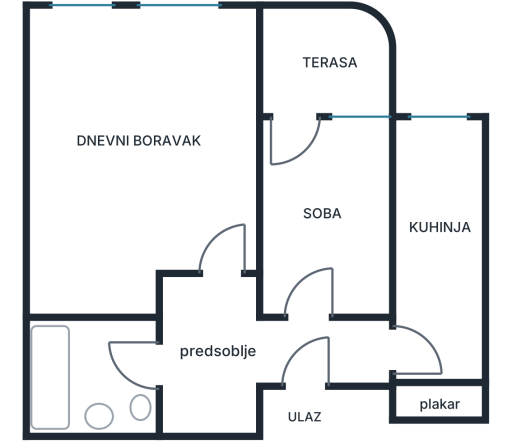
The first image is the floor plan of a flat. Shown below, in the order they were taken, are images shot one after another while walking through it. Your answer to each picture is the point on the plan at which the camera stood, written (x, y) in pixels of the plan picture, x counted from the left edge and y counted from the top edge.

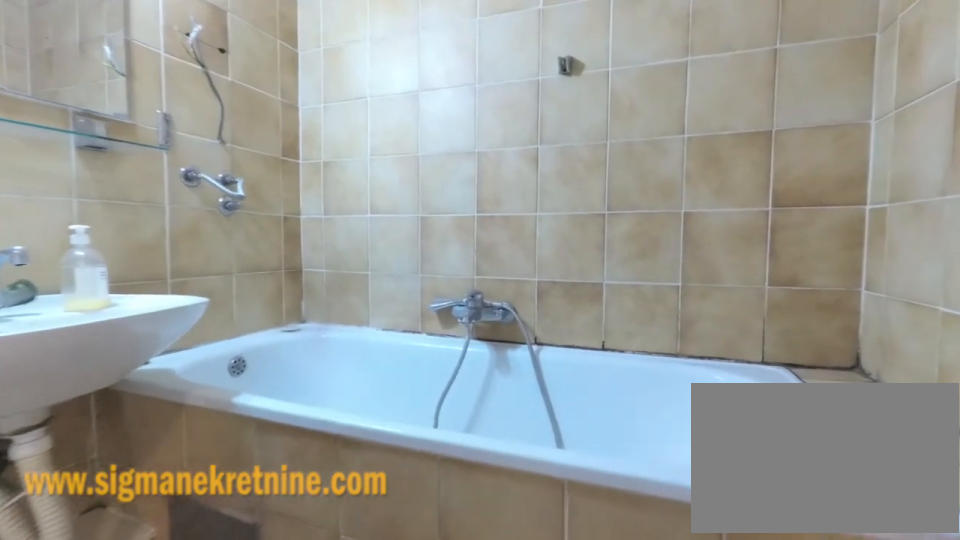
(112, 351)
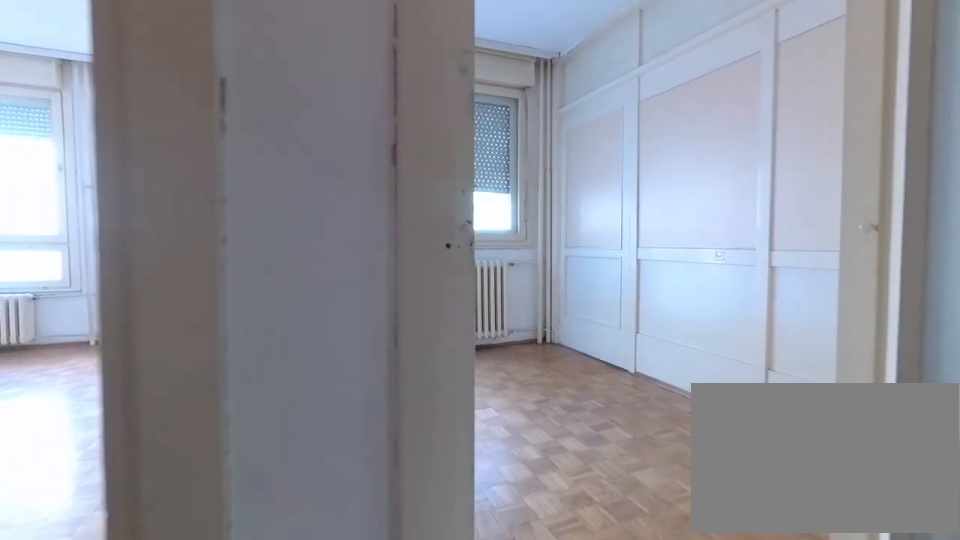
(285, 340)
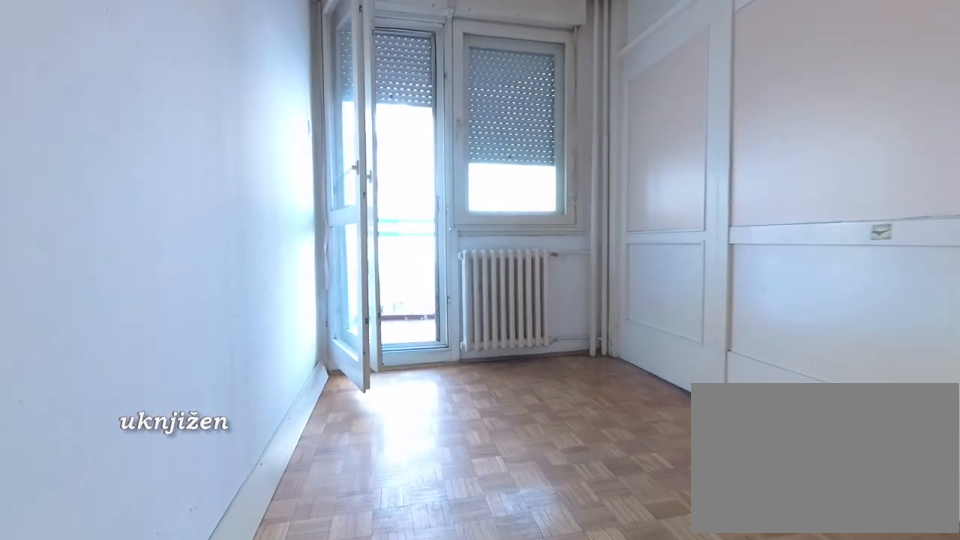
(303, 316)
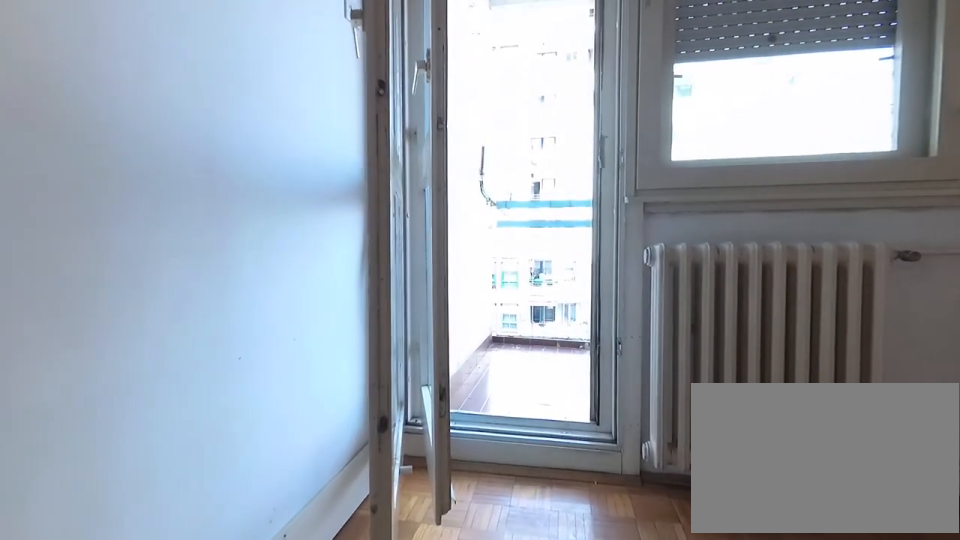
(304, 231)
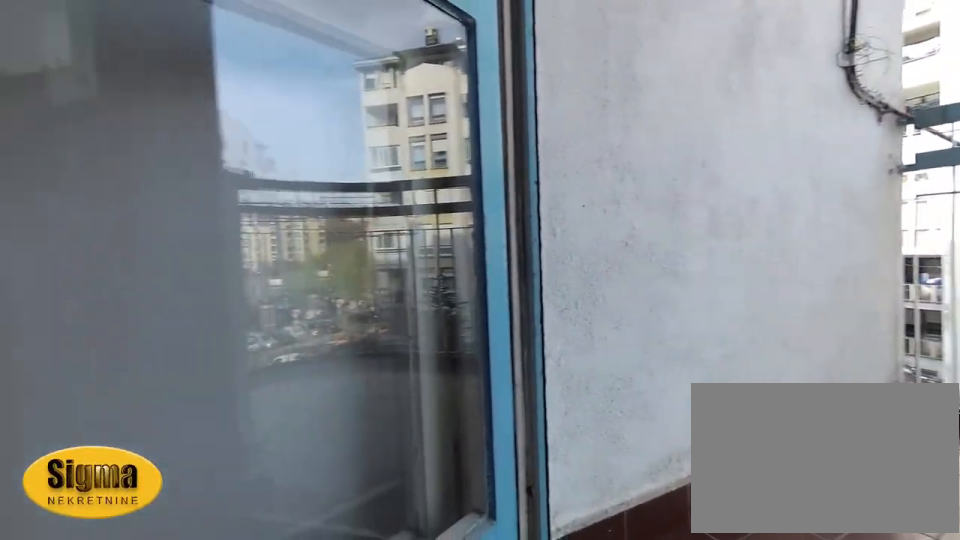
(314, 141)
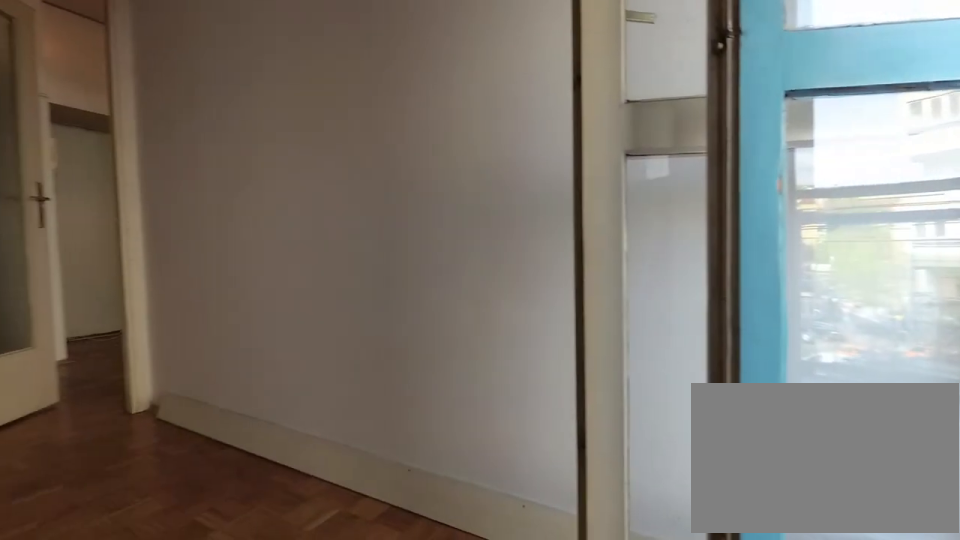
(321, 132)
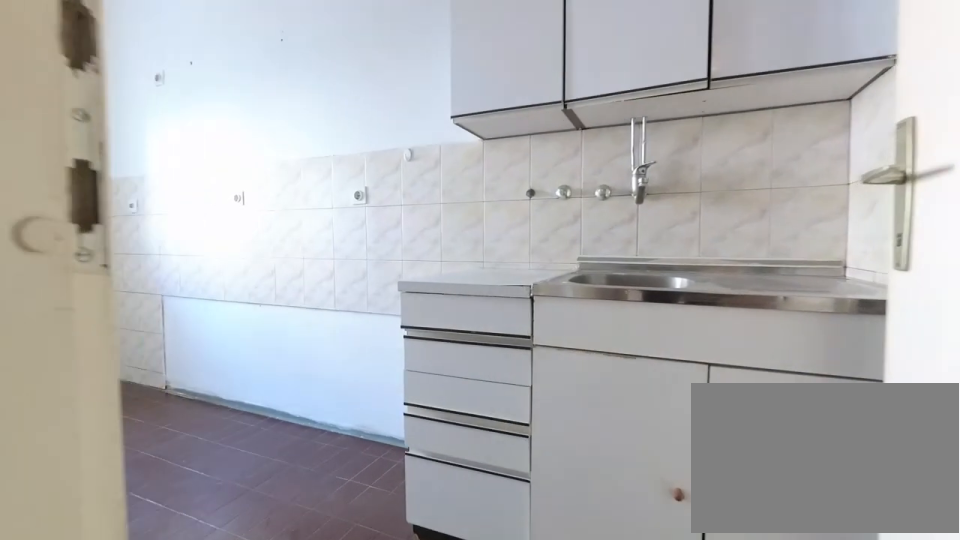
(375, 357)
